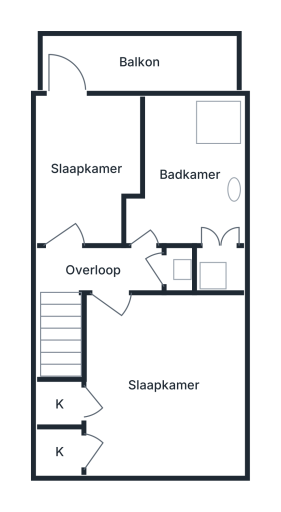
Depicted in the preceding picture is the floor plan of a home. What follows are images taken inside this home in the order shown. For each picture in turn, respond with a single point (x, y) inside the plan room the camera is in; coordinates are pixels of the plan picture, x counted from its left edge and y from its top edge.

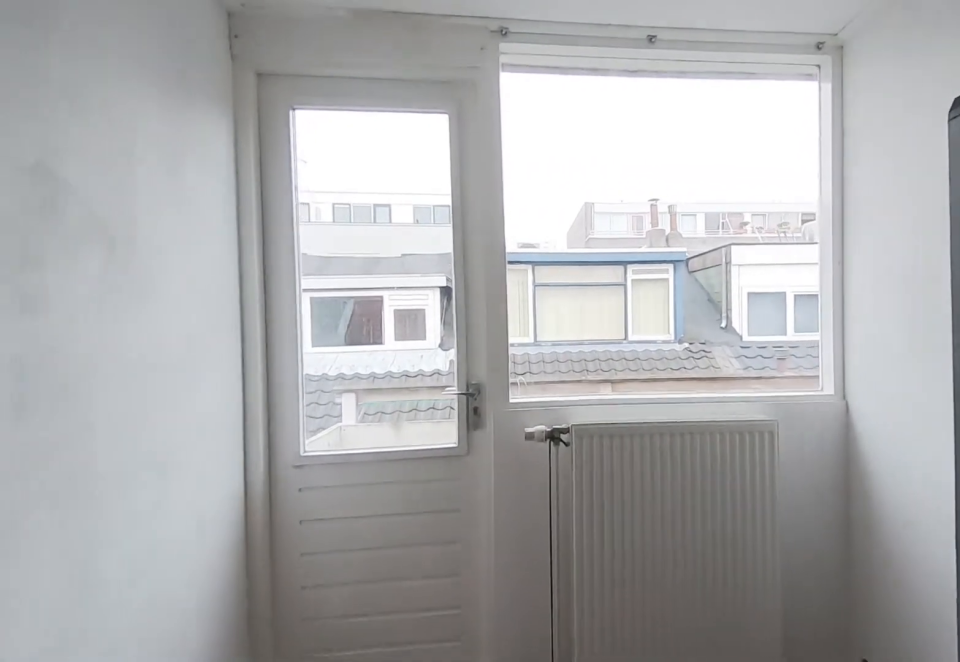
(89, 135)
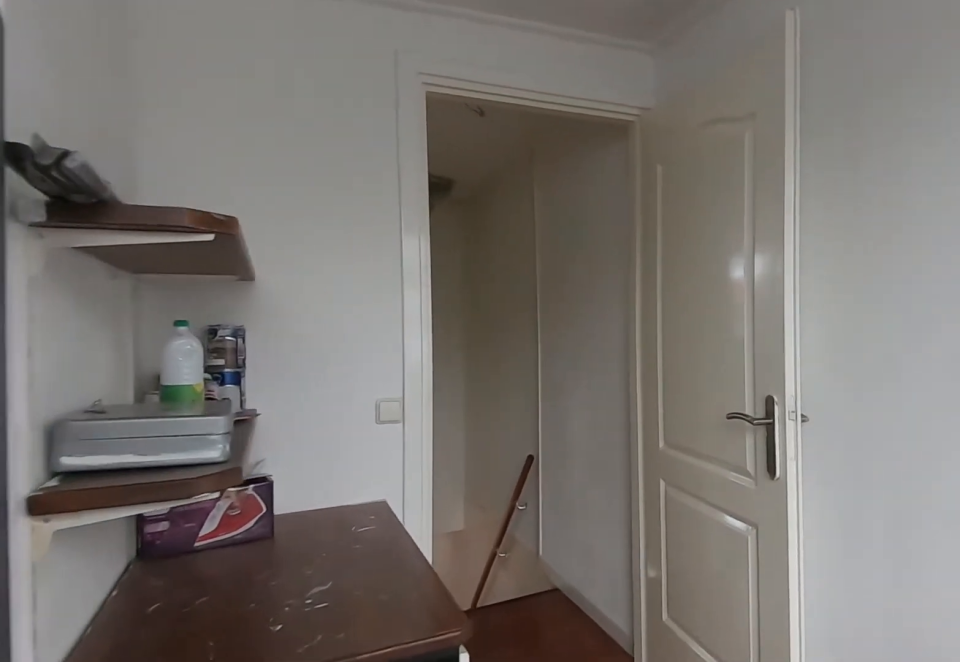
(89, 135)
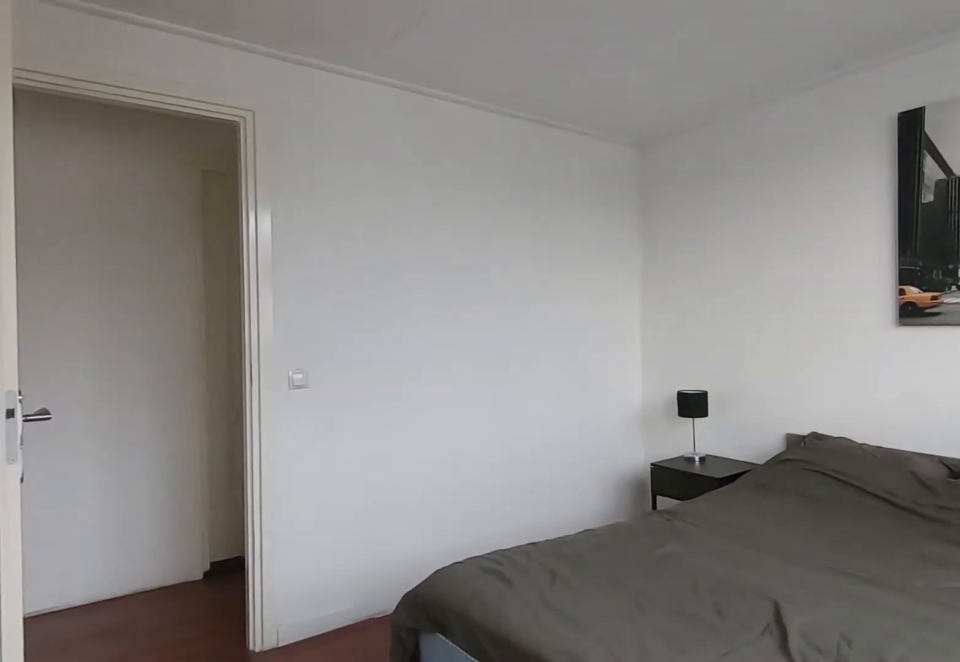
(232, 428)
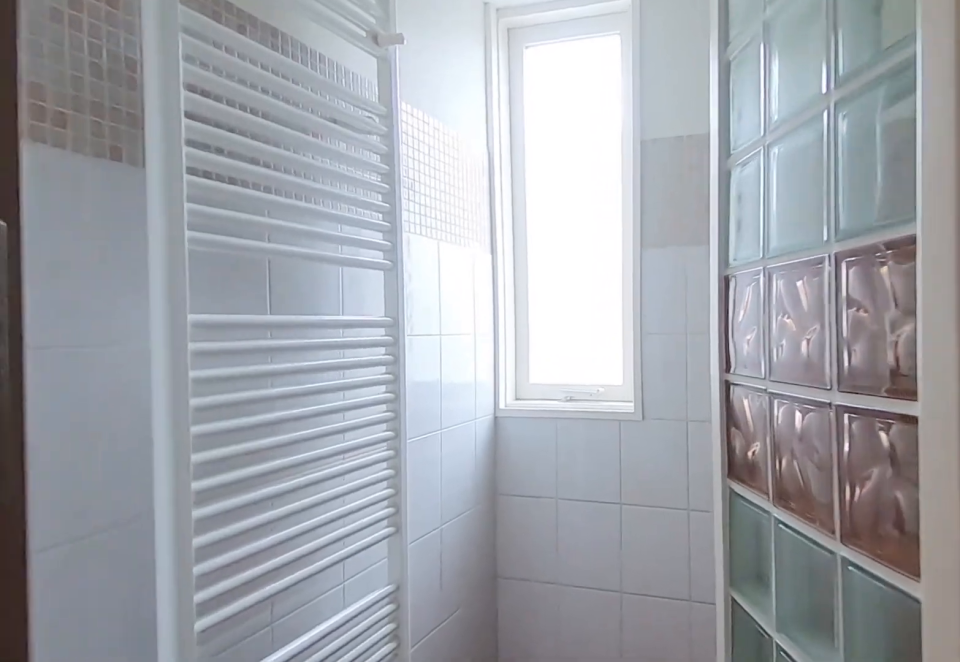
(181, 130)
